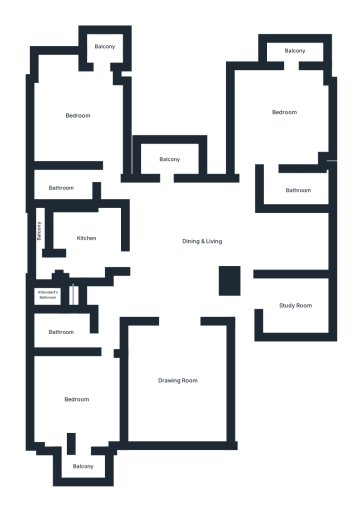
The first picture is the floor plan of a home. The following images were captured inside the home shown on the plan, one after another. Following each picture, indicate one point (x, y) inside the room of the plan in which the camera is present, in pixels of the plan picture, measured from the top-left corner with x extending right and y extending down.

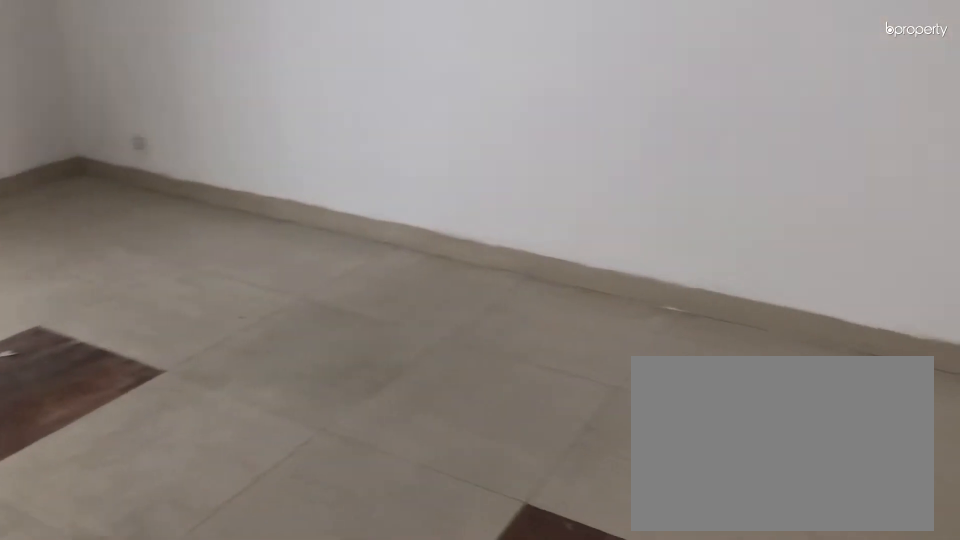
(175, 377)
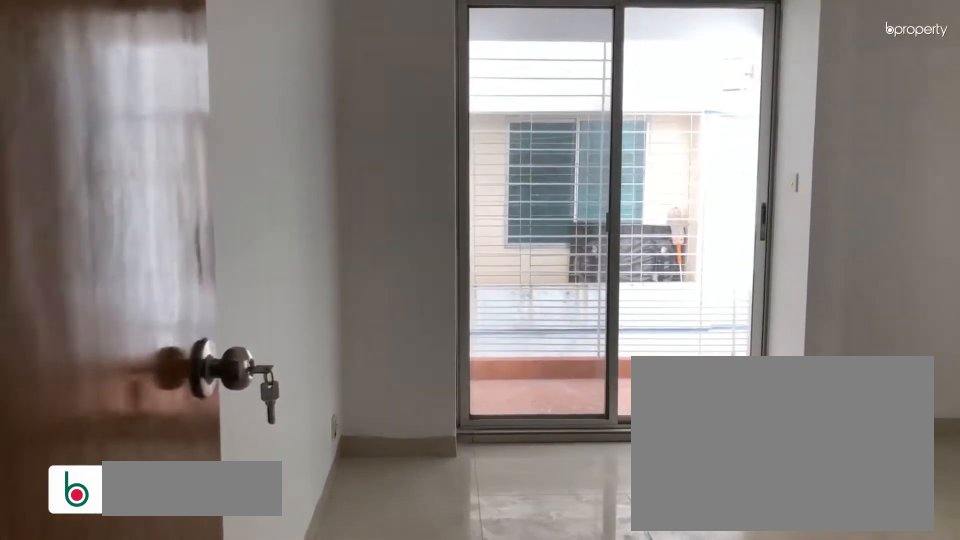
(77, 398)
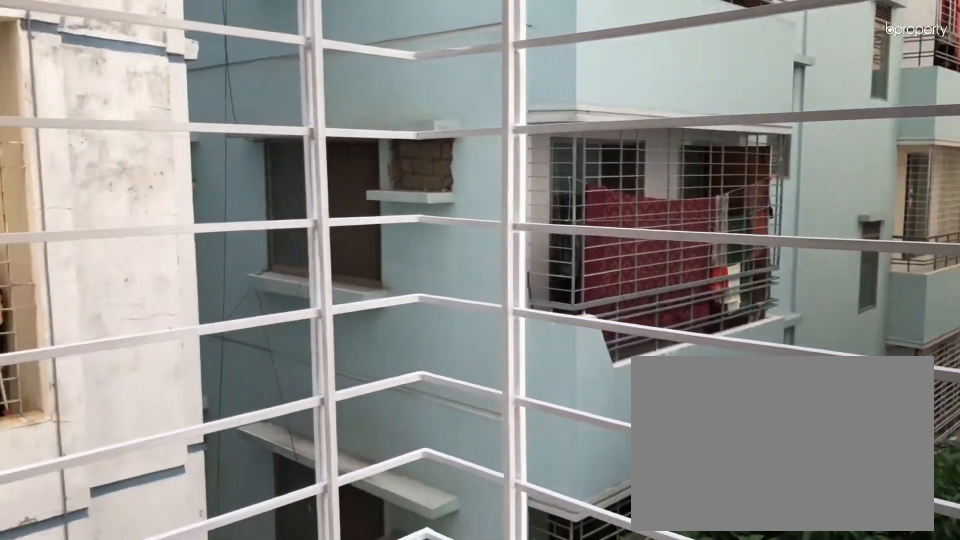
(84, 460)
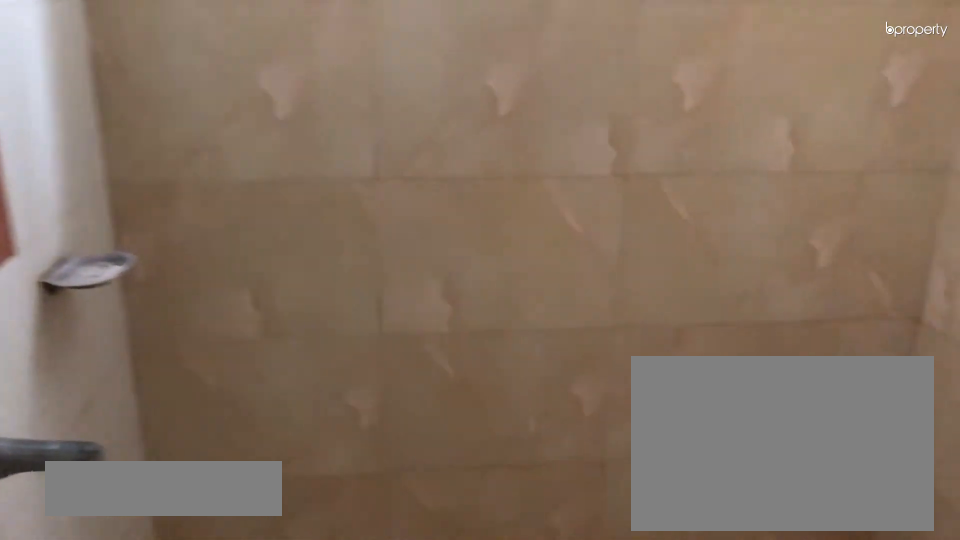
(62, 330)
